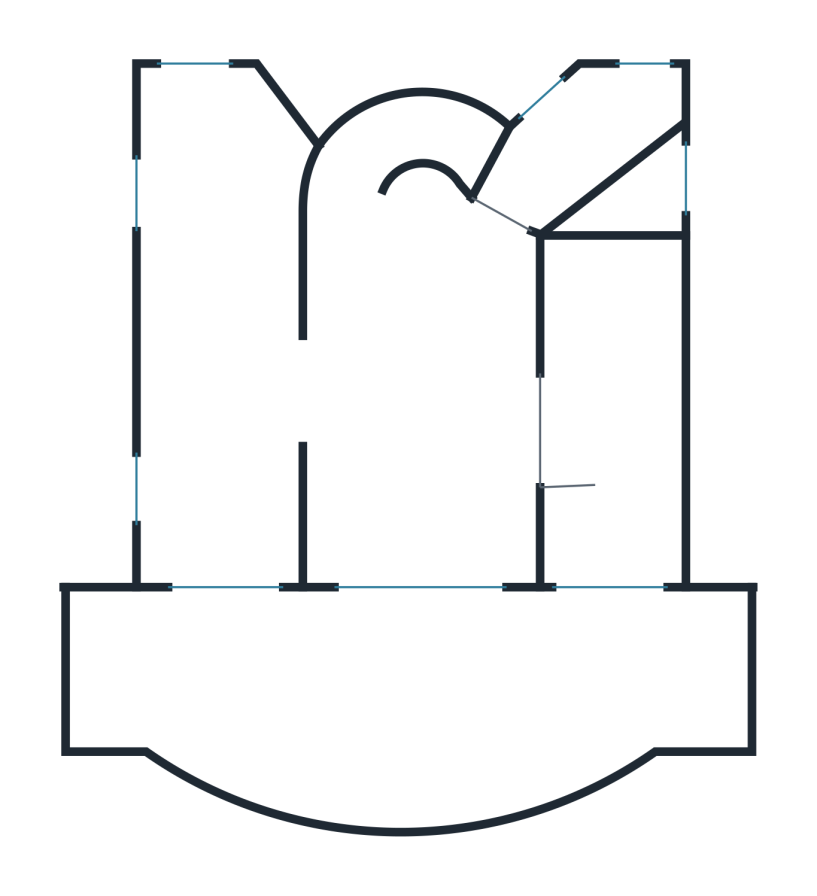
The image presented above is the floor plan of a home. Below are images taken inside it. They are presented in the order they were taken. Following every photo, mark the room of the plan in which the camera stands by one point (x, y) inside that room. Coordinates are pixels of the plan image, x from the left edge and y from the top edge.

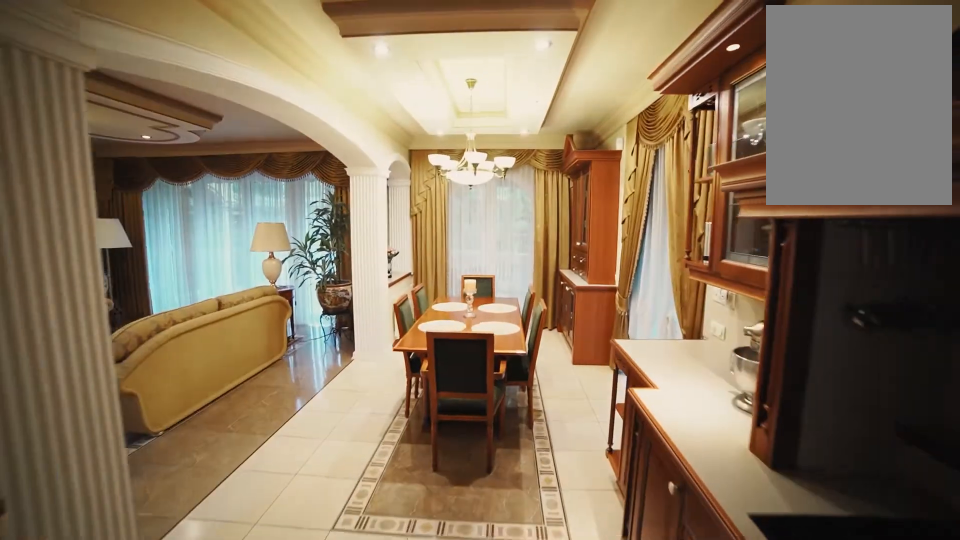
(212, 374)
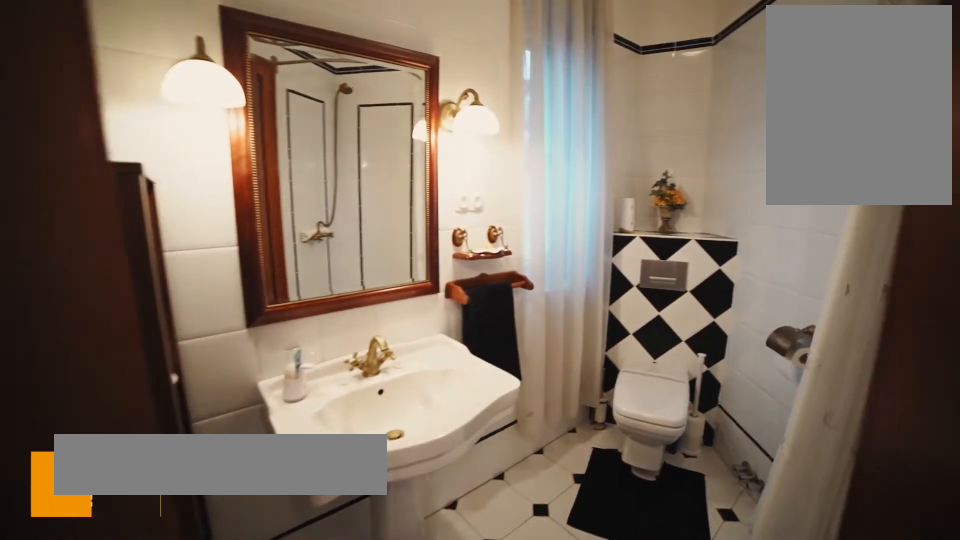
(613, 202)
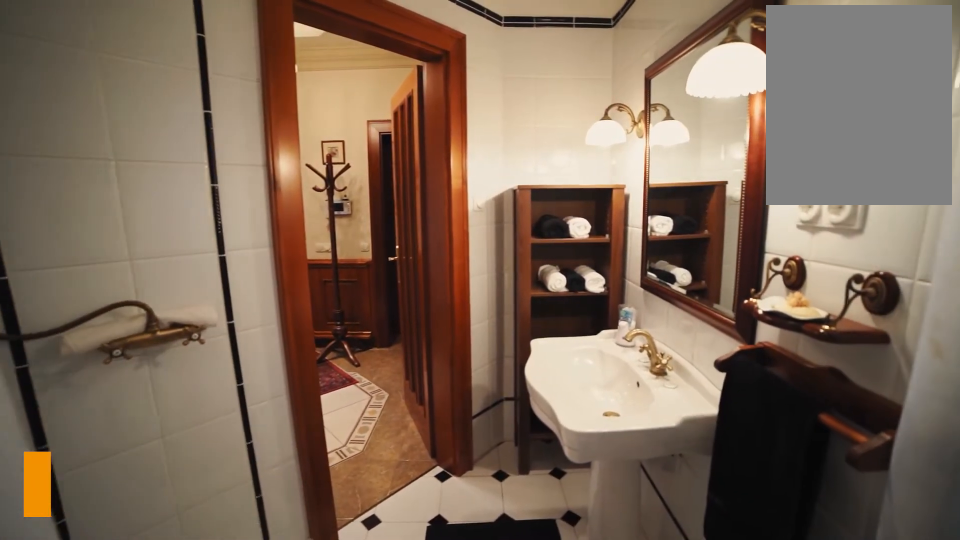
(653, 192)
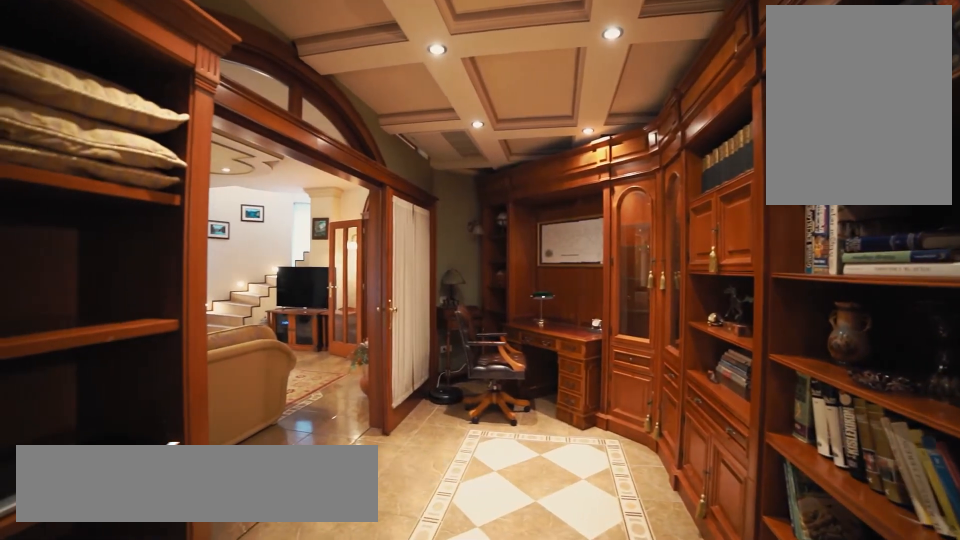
(616, 519)
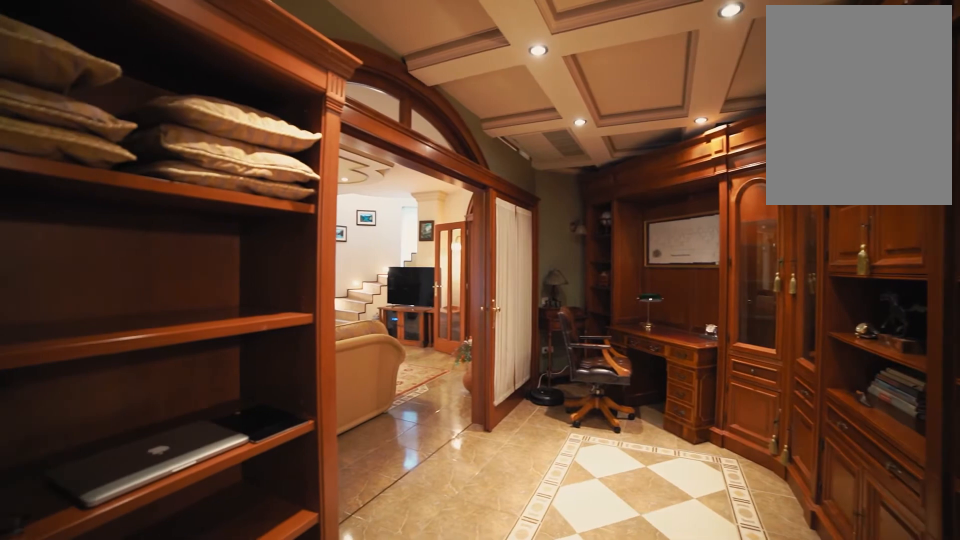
(615, 519)
